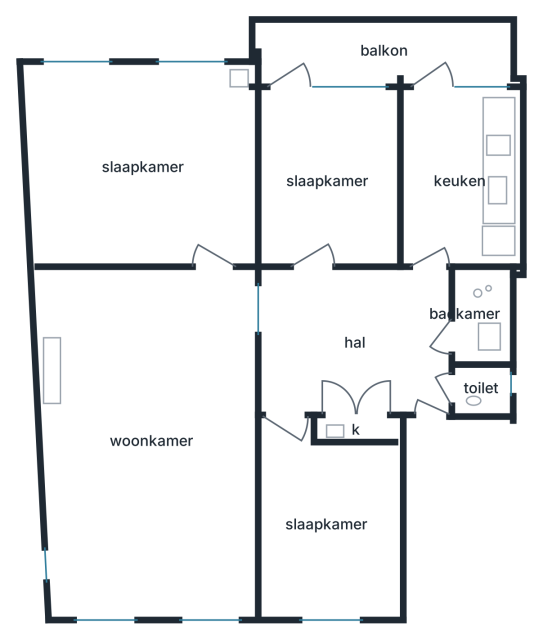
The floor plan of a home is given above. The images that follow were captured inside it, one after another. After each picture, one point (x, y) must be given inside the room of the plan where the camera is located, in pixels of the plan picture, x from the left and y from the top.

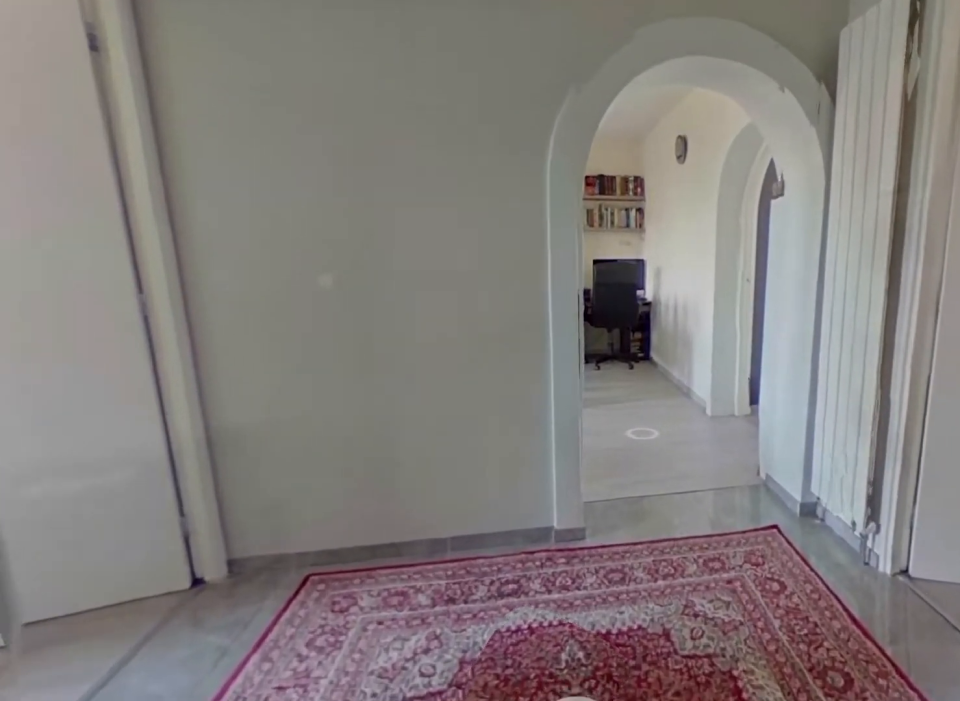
(353, 337)
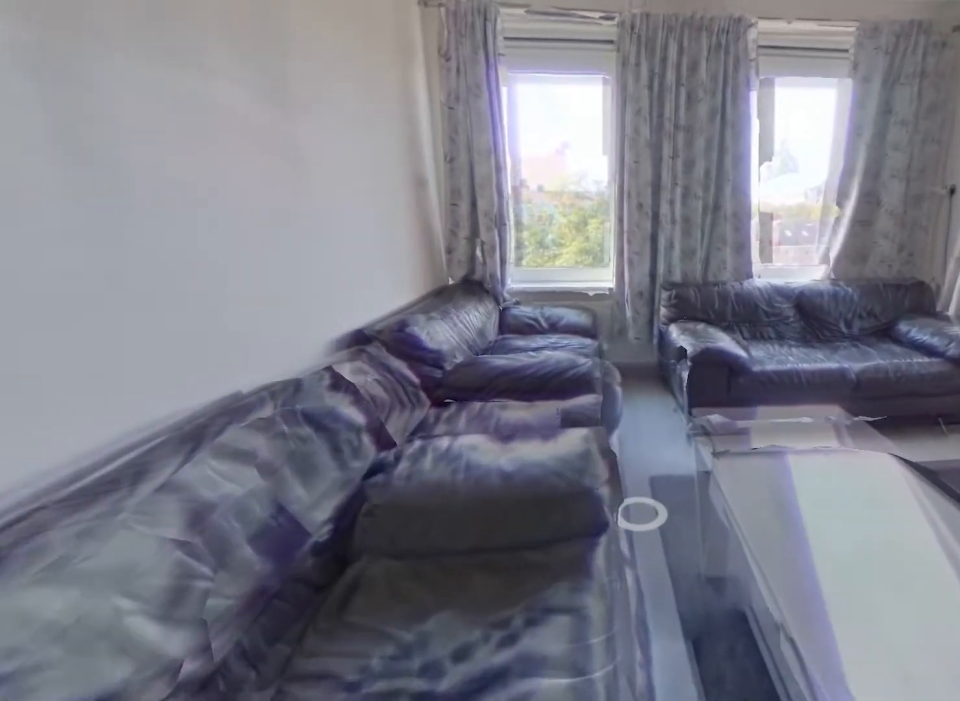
(152, 441)
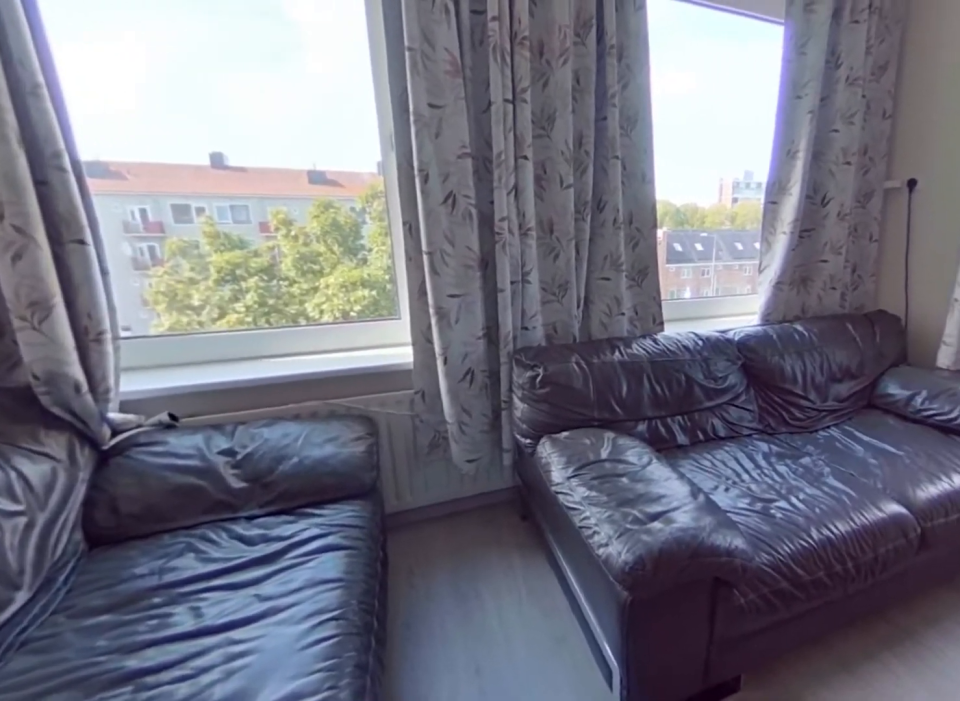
(152, 441)
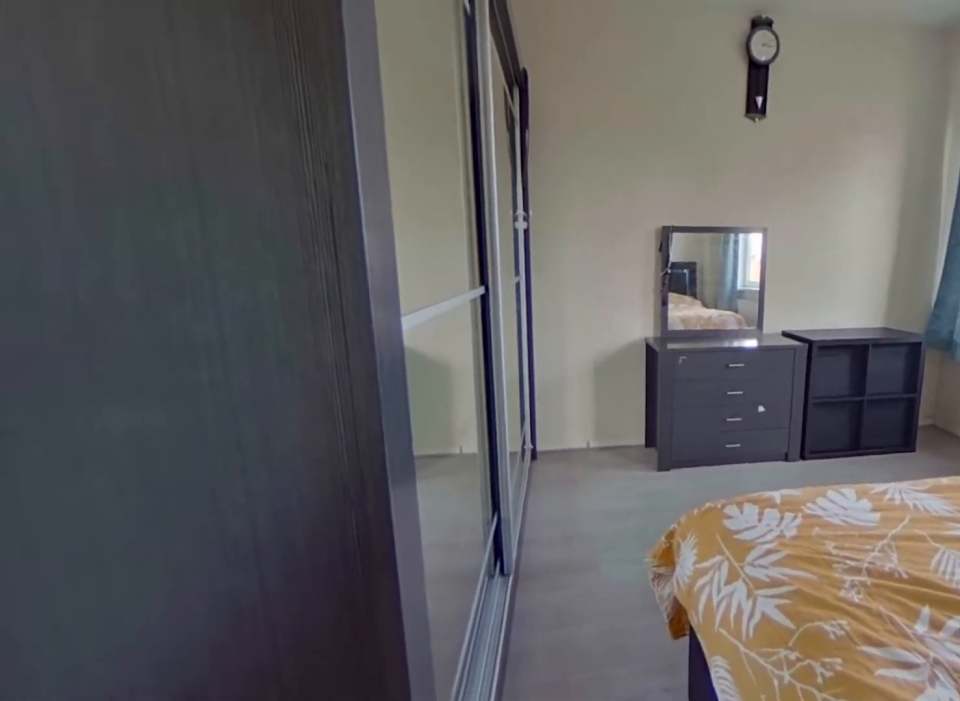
(142, 166)
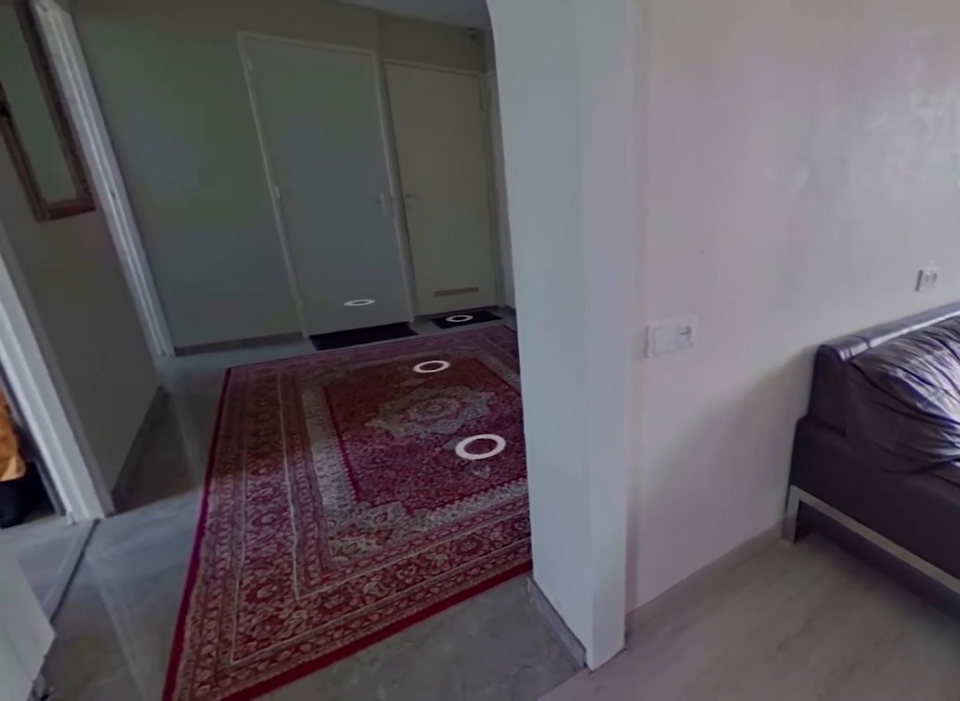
(152, 441)
